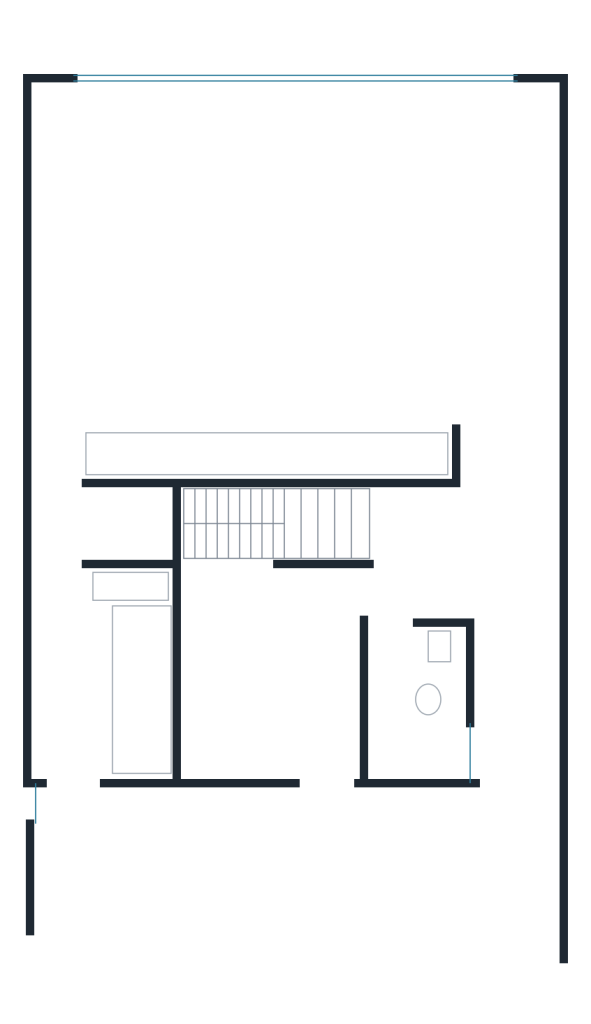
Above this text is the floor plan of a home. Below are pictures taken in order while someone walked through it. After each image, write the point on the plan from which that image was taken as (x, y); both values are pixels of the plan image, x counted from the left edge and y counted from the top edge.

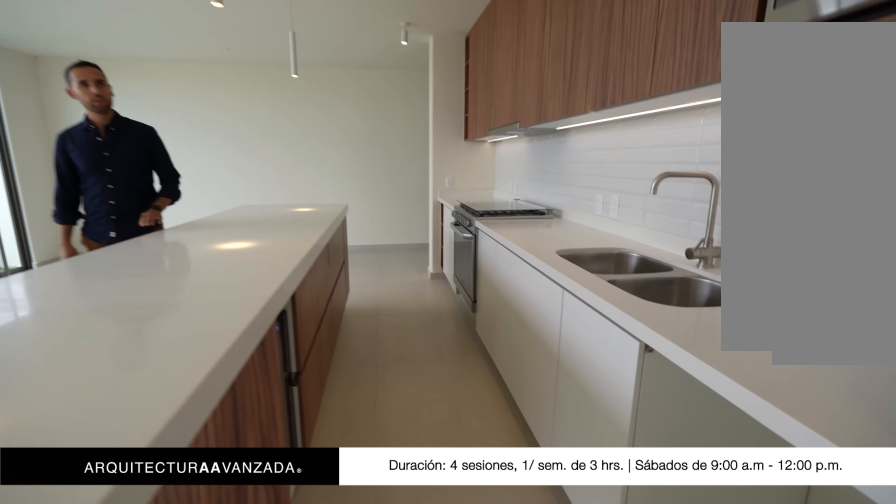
(180, 391)
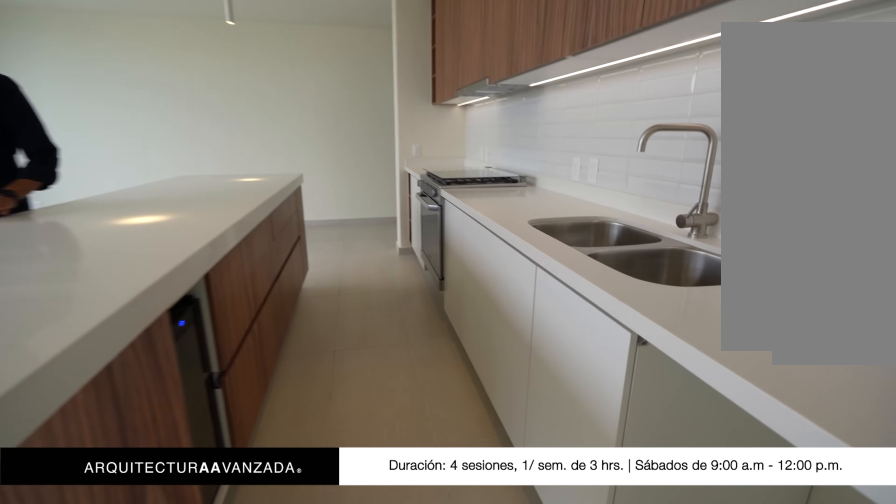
(180, 391)
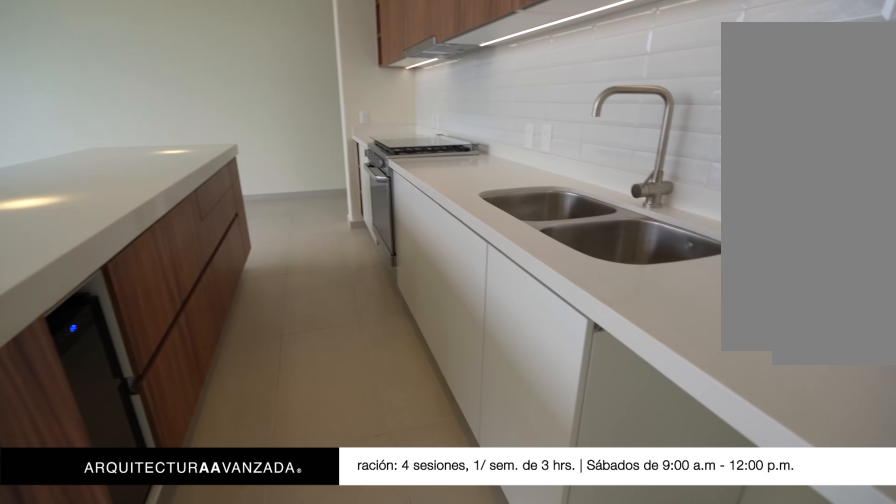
(189, 393)
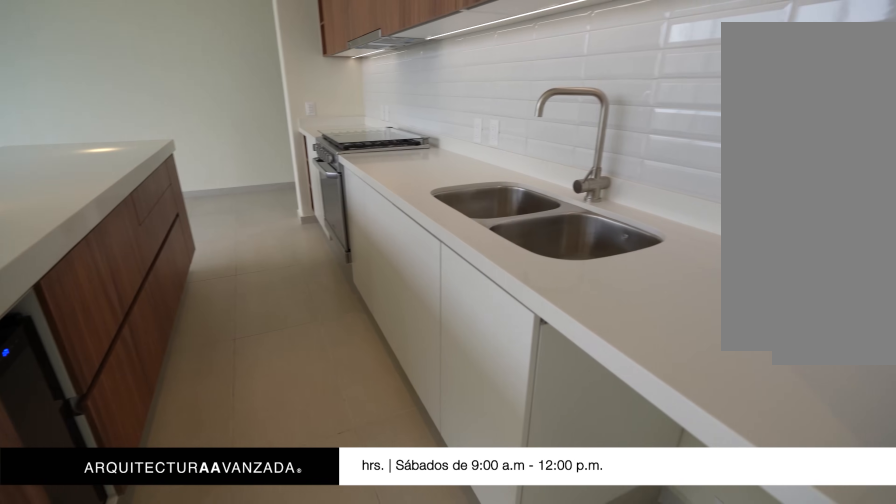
(197, 391)
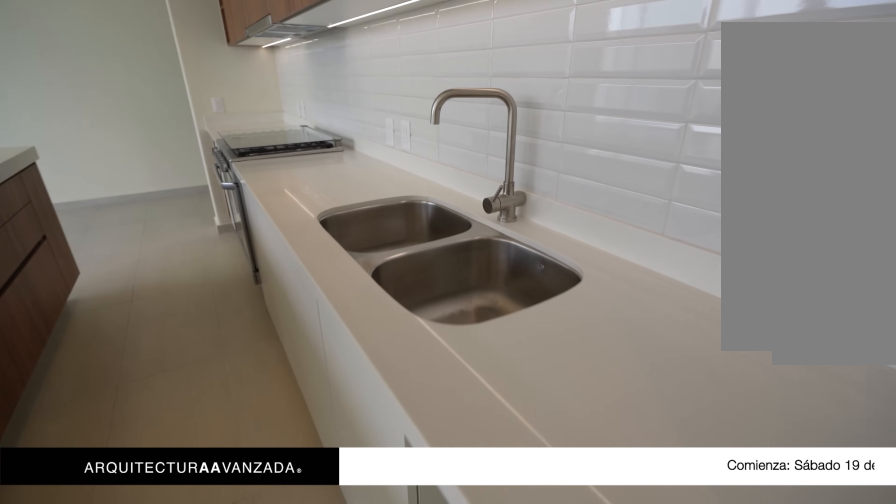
(199, 391)
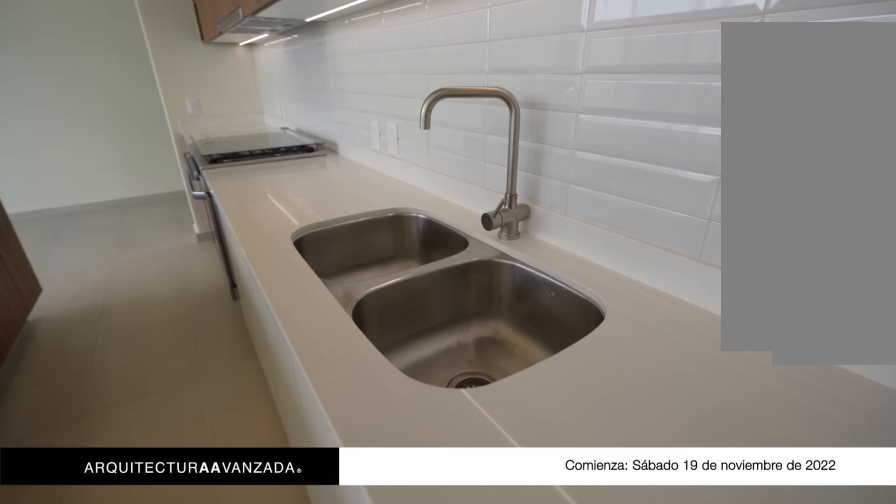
(199, 391)
